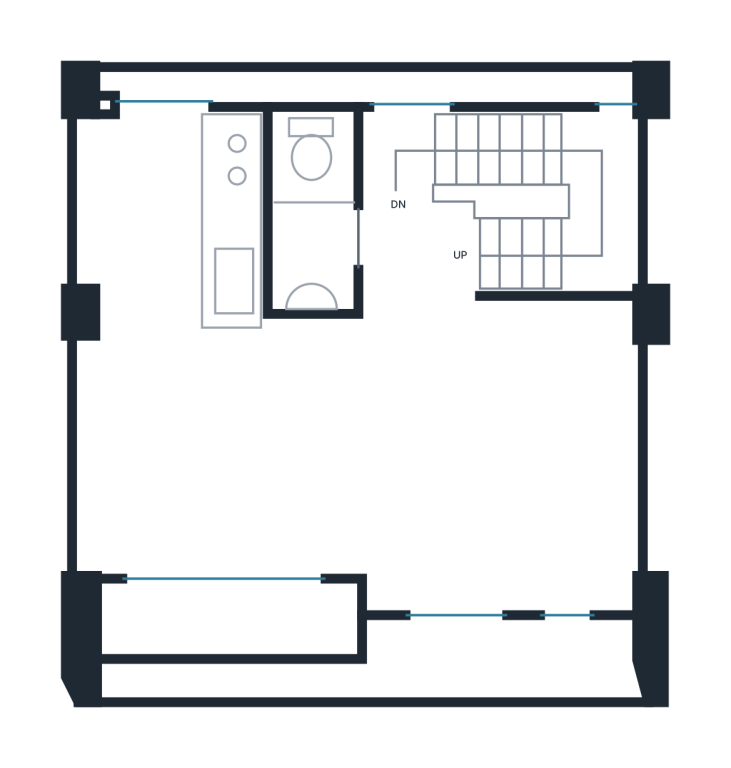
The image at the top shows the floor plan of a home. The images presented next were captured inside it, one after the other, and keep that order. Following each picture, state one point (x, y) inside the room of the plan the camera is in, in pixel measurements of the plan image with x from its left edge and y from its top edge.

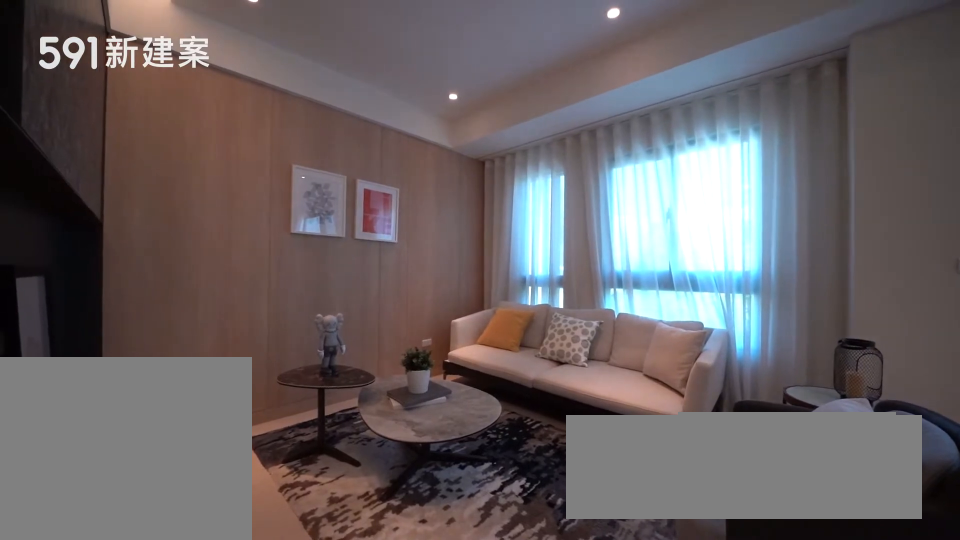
(507, 460)
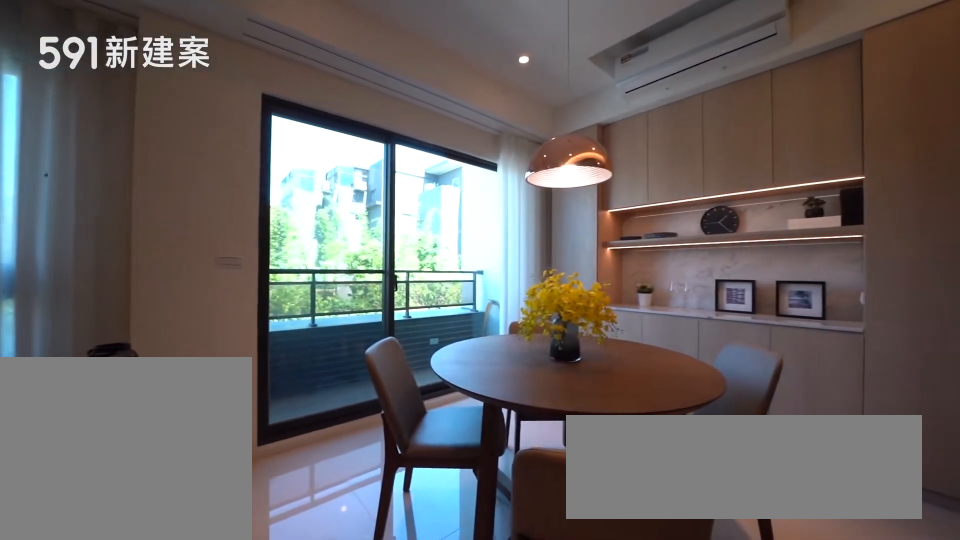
(200, 454)
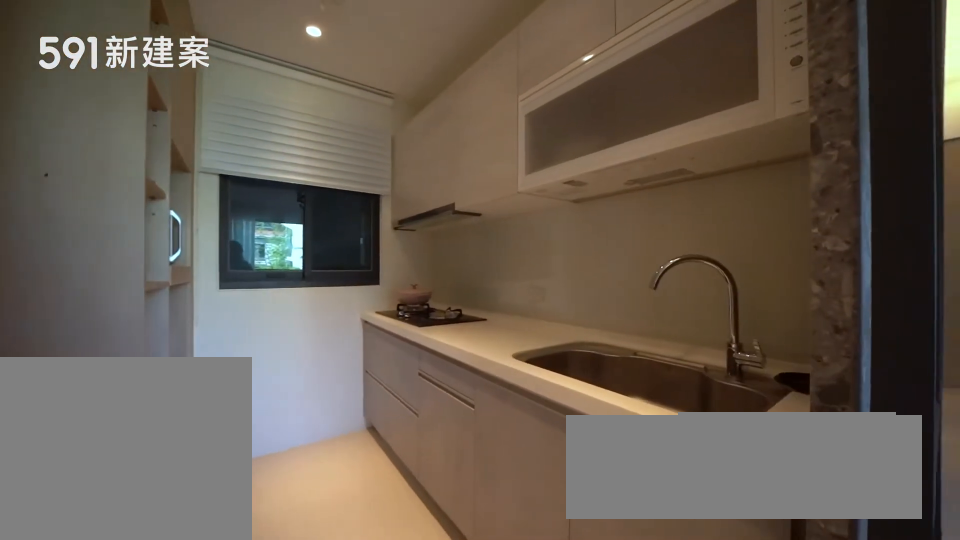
(174, 217)
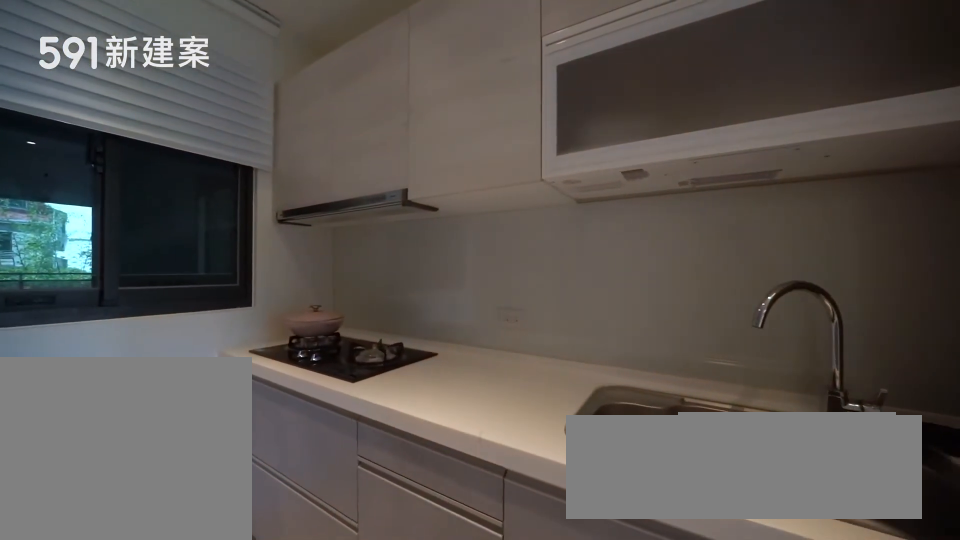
(174, 217)
